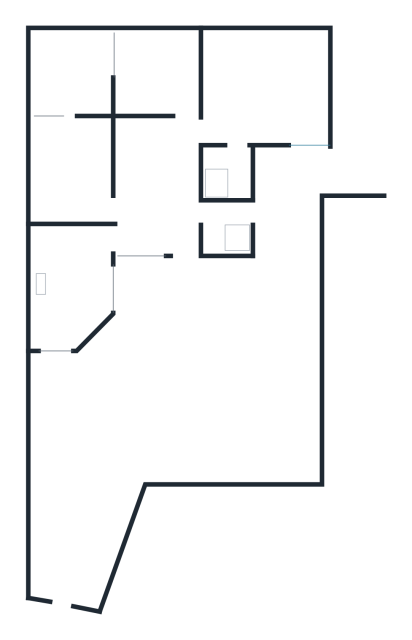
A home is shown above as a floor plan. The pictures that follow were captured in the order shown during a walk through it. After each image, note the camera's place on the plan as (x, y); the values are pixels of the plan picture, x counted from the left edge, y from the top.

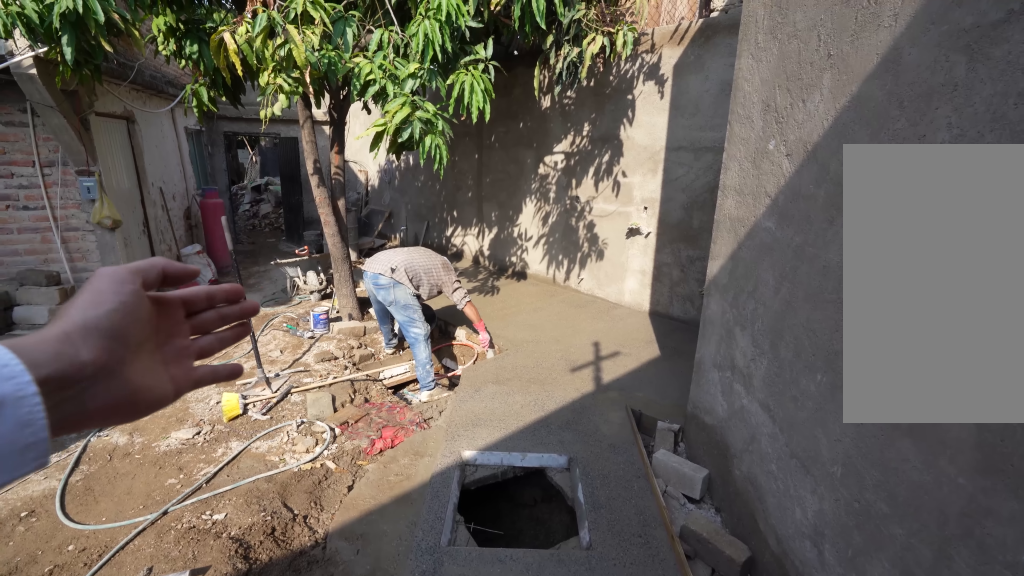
(157, 363)
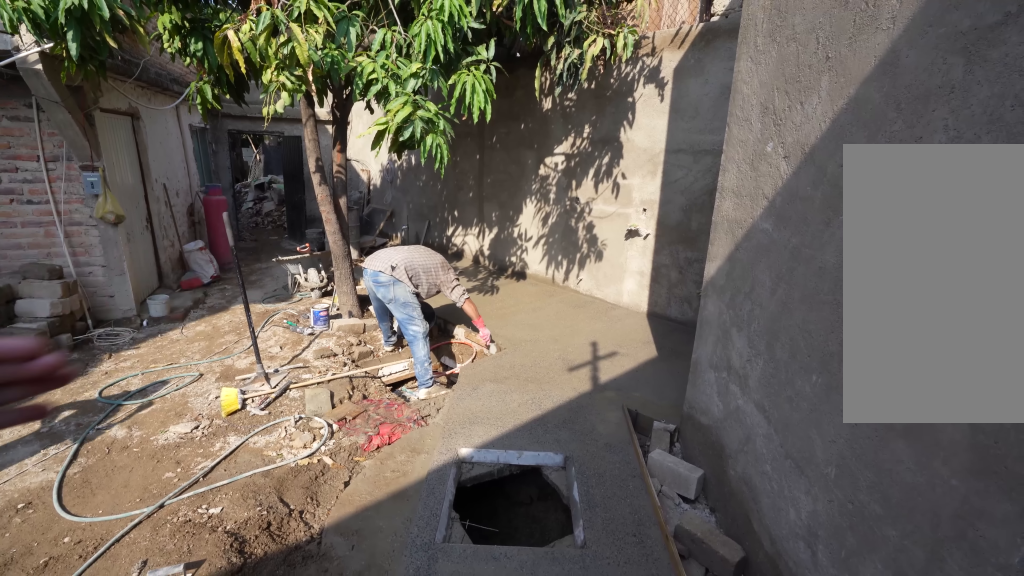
(157, 363)
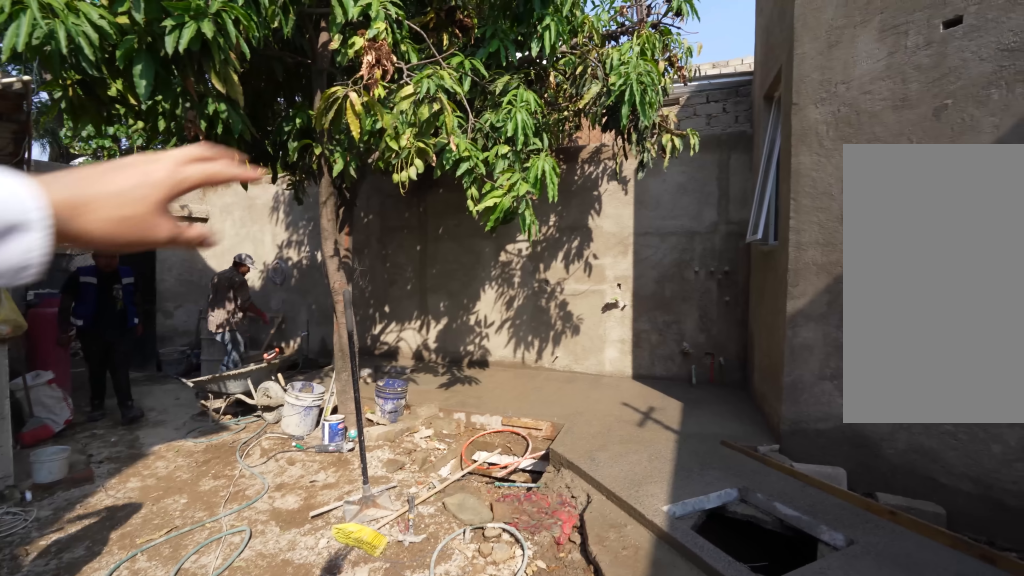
(183, 422)
